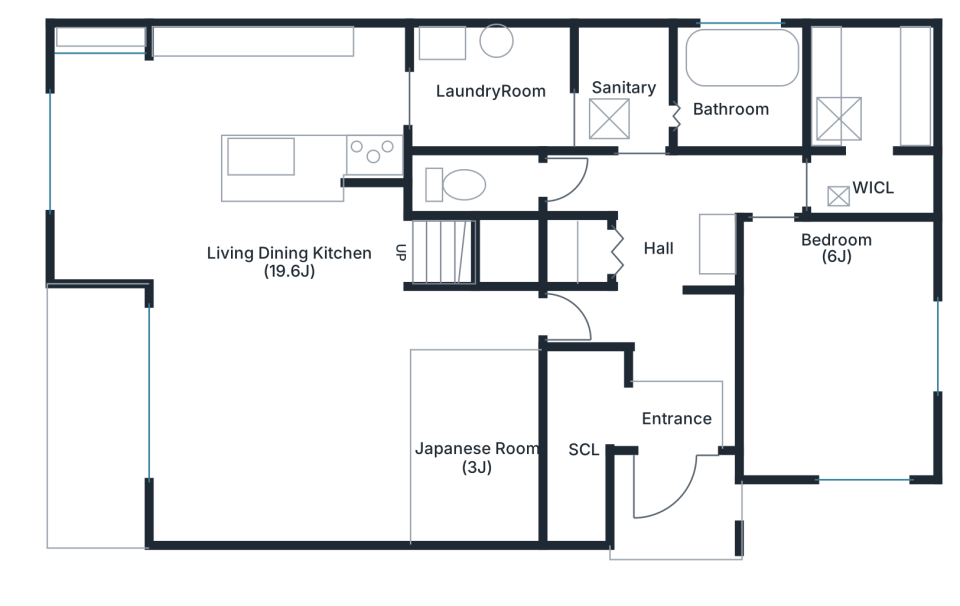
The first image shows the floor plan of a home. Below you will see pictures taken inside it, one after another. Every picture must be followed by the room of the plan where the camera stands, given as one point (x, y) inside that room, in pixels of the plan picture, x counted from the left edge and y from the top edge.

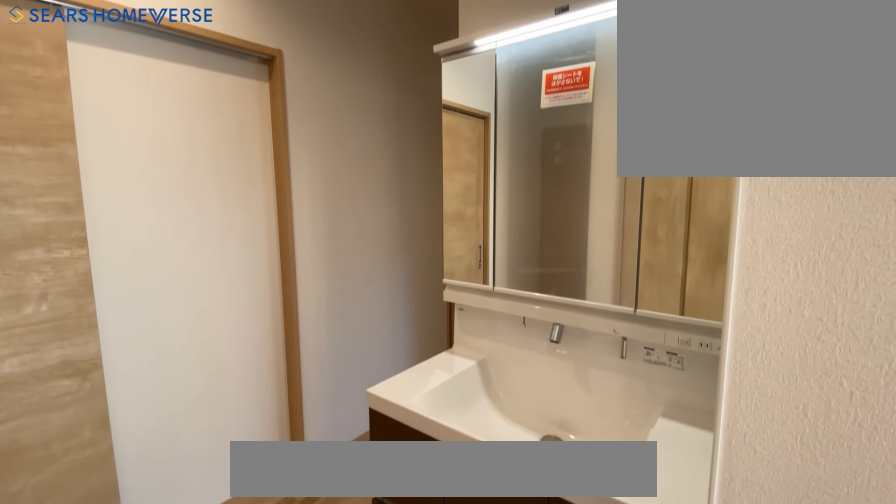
(657, 256)
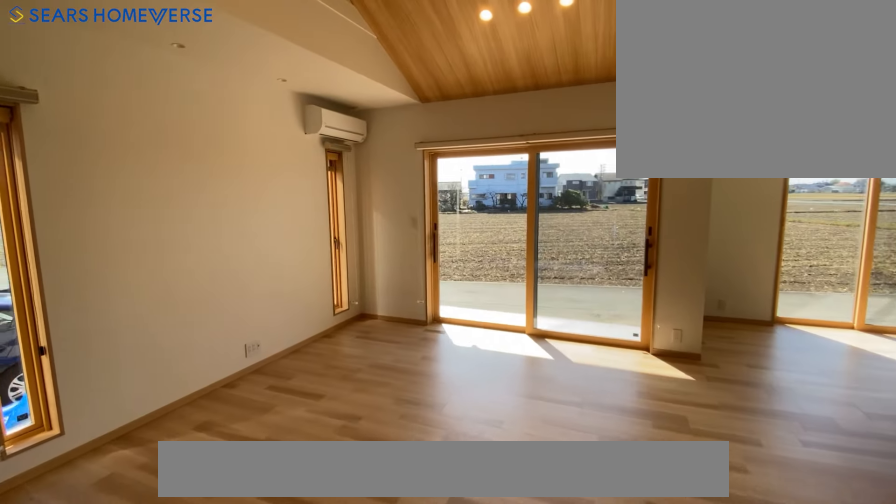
(260, 402)
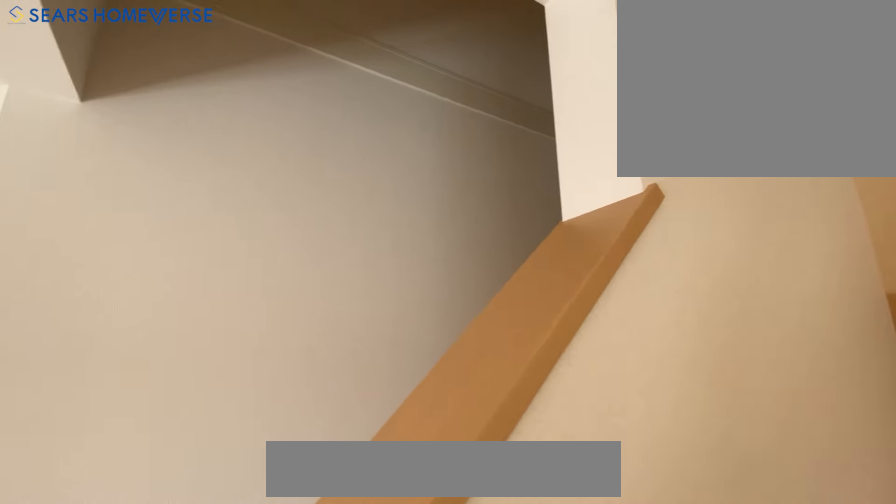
(260, 402)
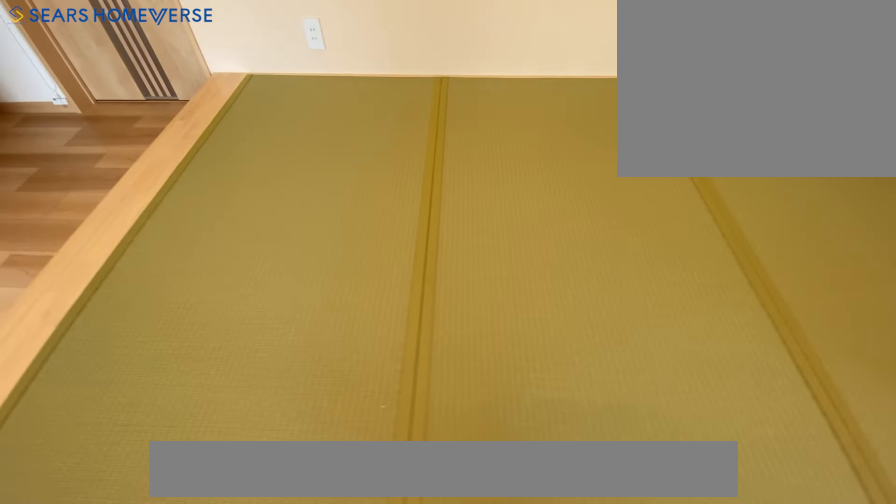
(479, 449)
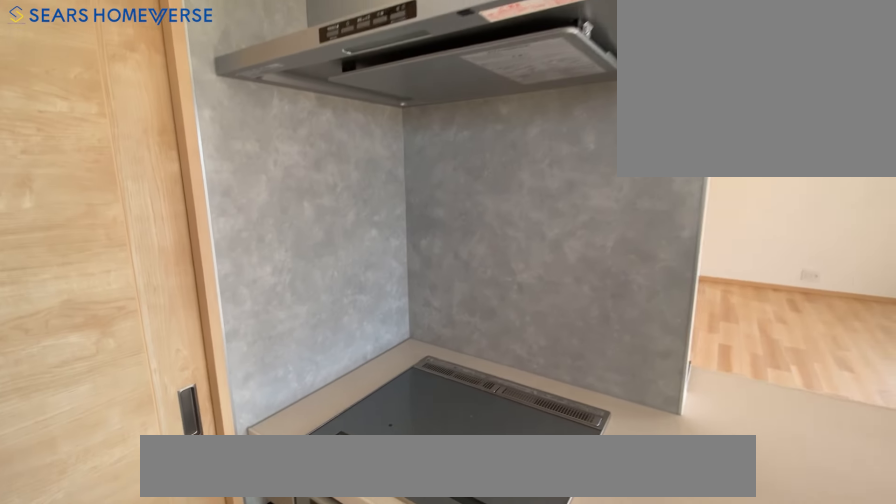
(288, 95)
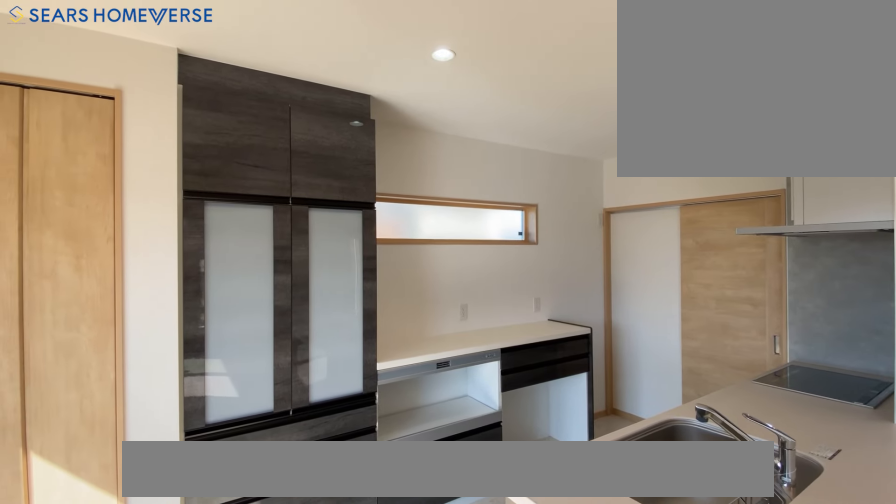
(289, 95)
